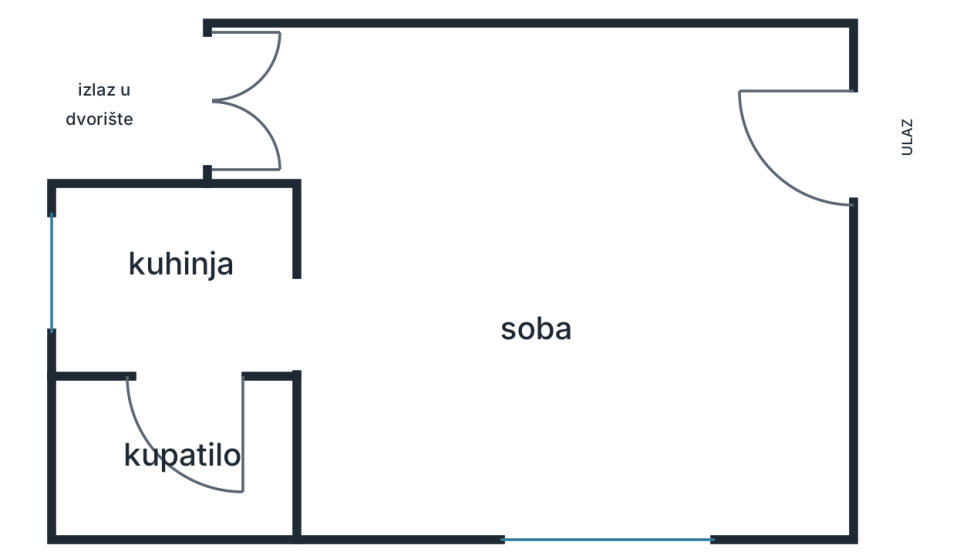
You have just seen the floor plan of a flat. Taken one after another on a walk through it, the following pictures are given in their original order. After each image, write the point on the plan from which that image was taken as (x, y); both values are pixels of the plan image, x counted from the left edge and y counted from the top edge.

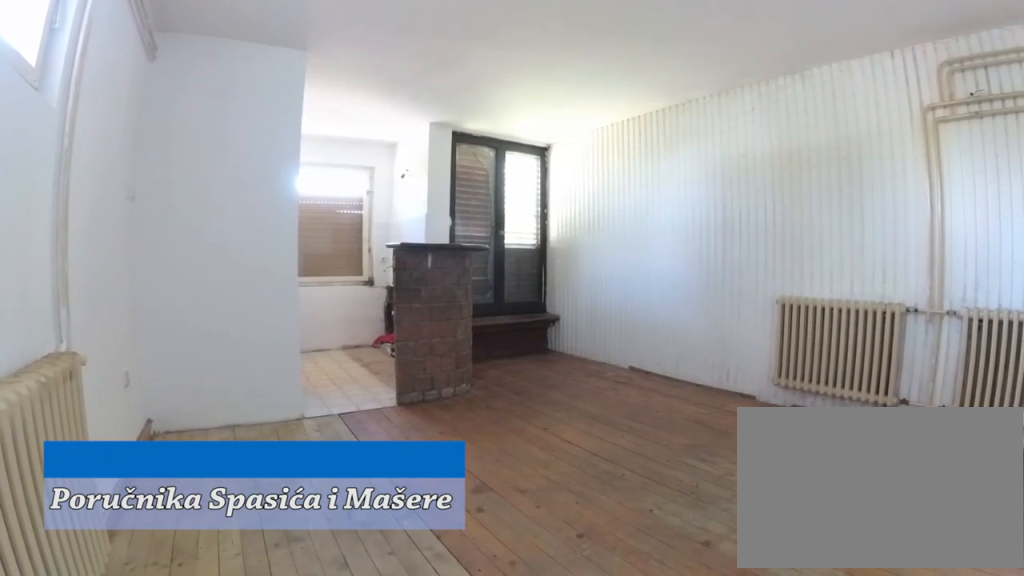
(701, 457)
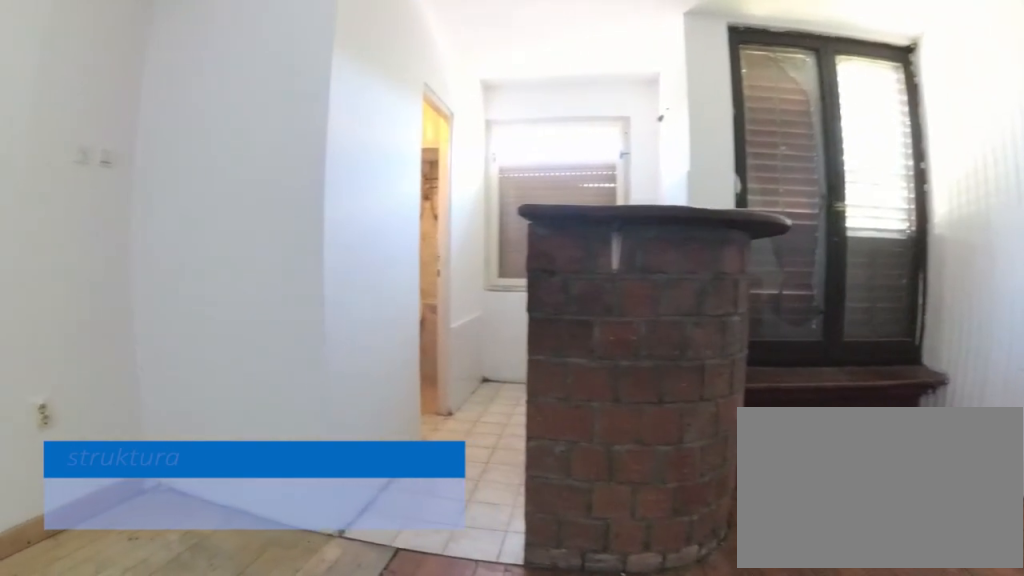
(455, 306)
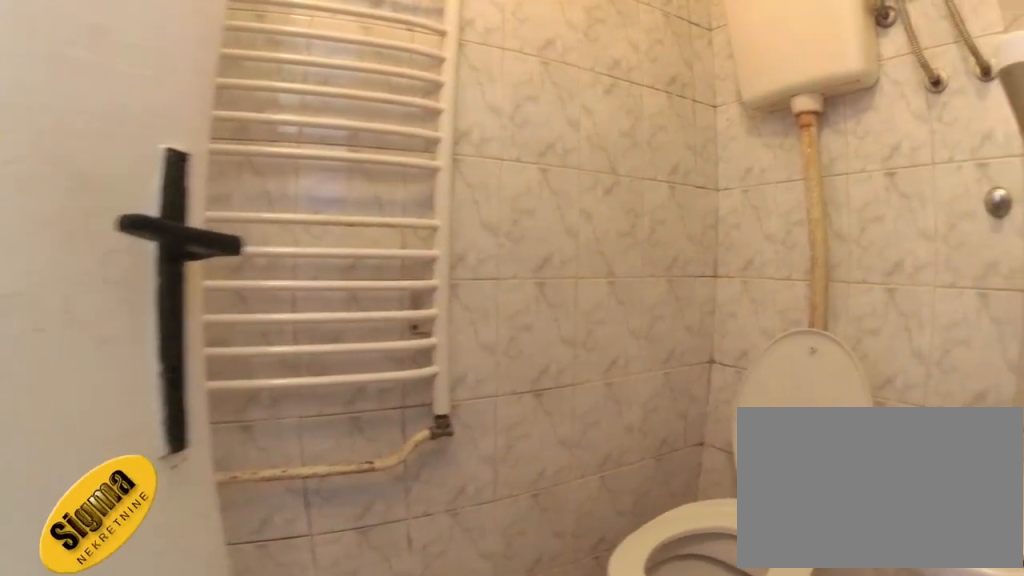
(209, 356)
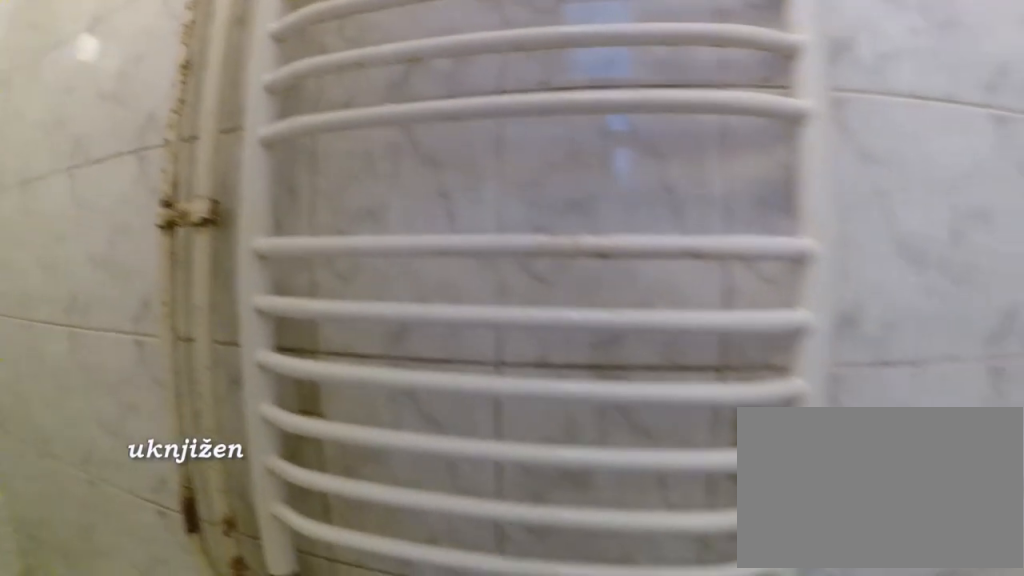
(139, 434)
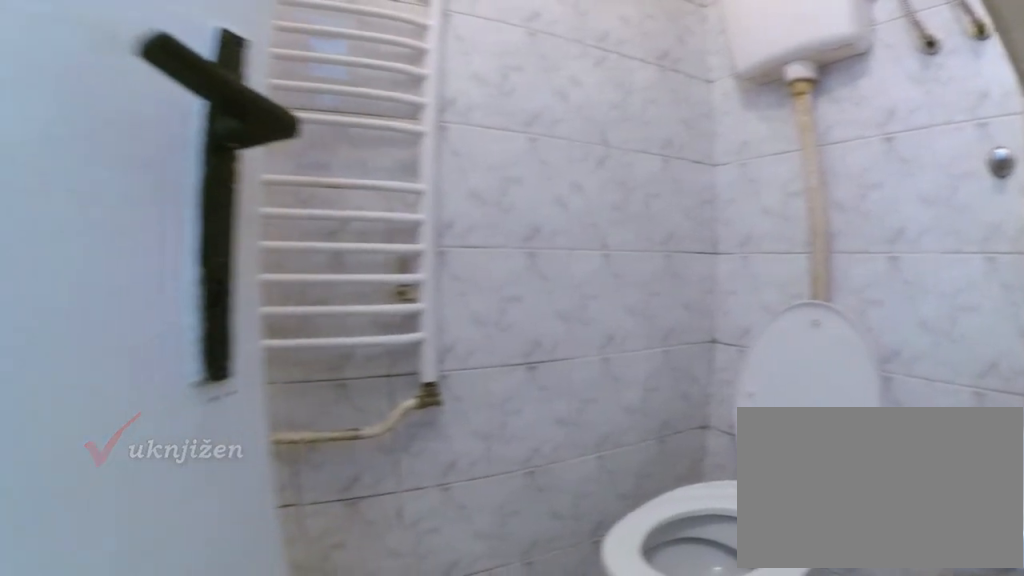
(197, 401)
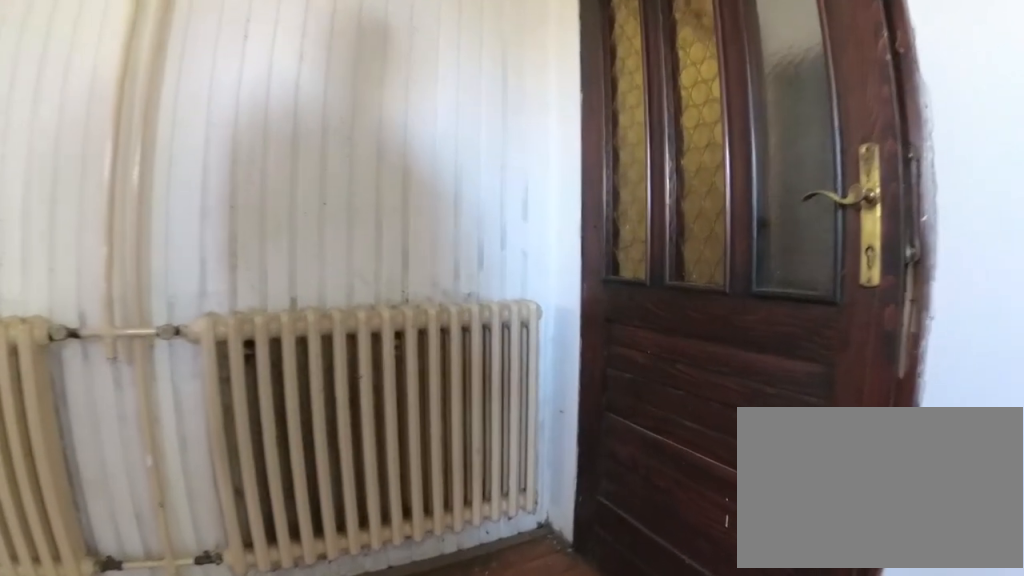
(732, 204)
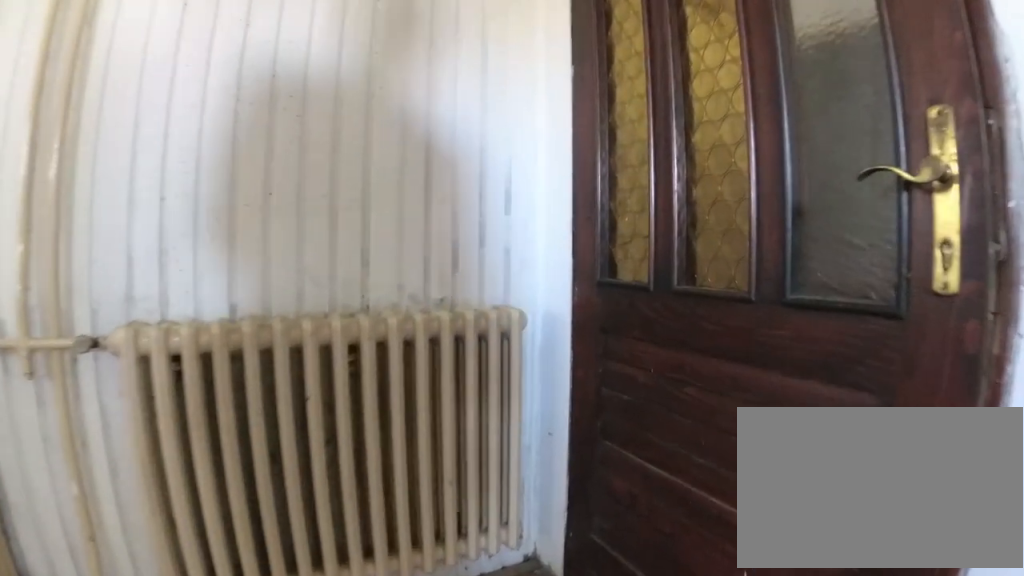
(732, 204)
